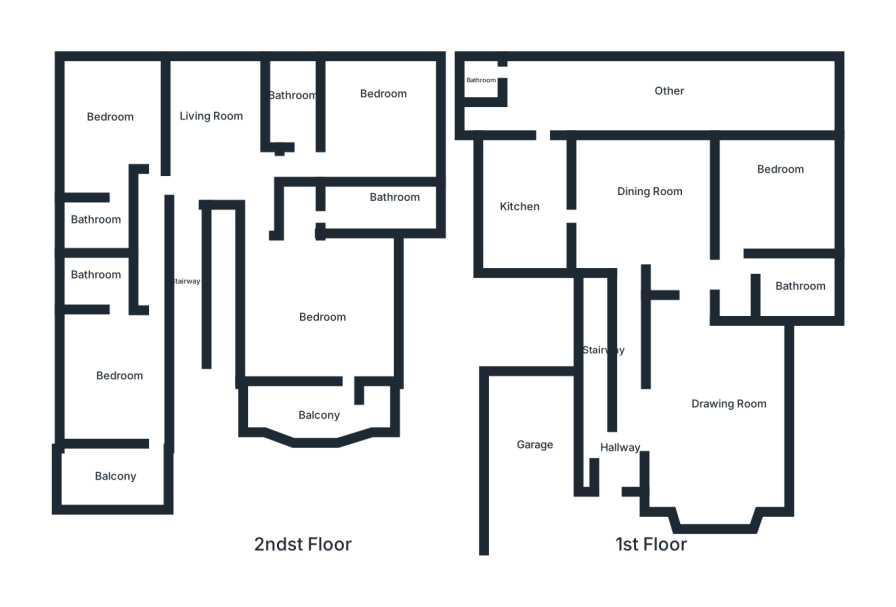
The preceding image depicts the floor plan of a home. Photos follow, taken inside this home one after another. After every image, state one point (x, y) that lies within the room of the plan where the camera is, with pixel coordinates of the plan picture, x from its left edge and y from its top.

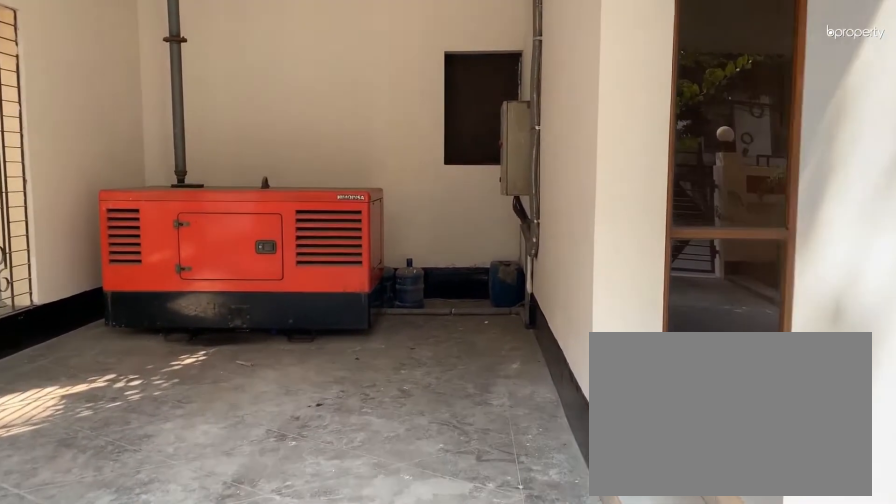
(534, 456)
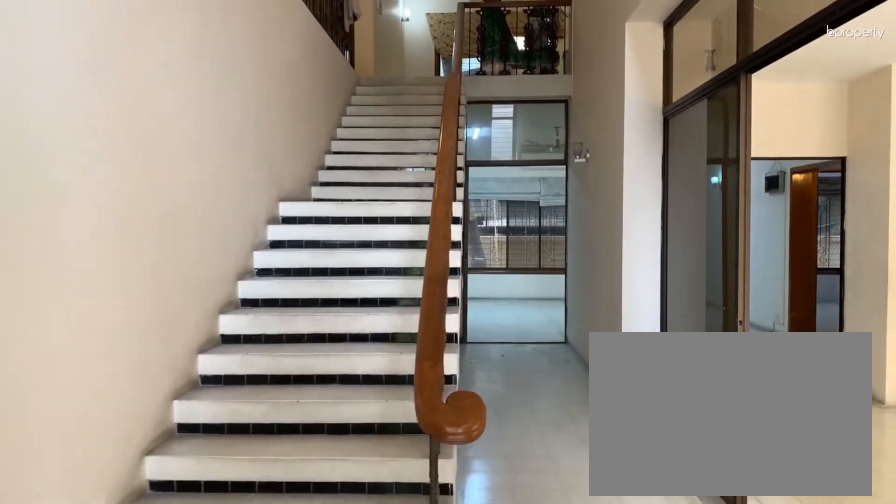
(623, 446)
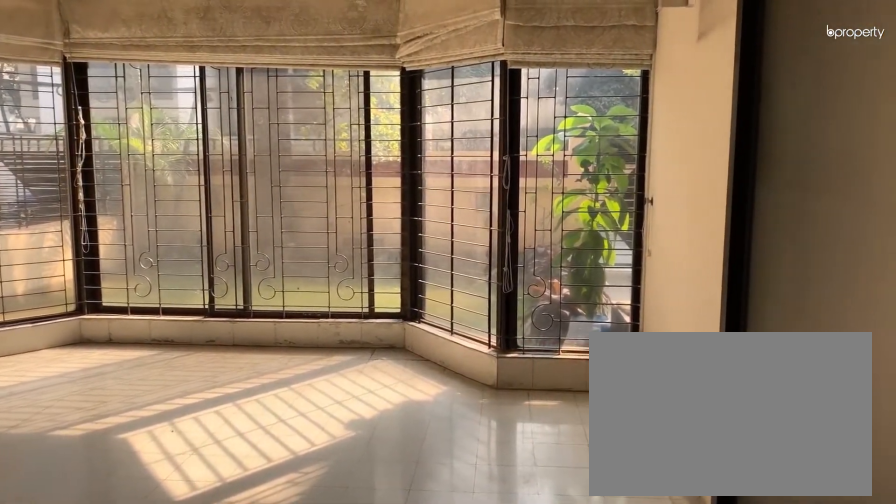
(719, 409)
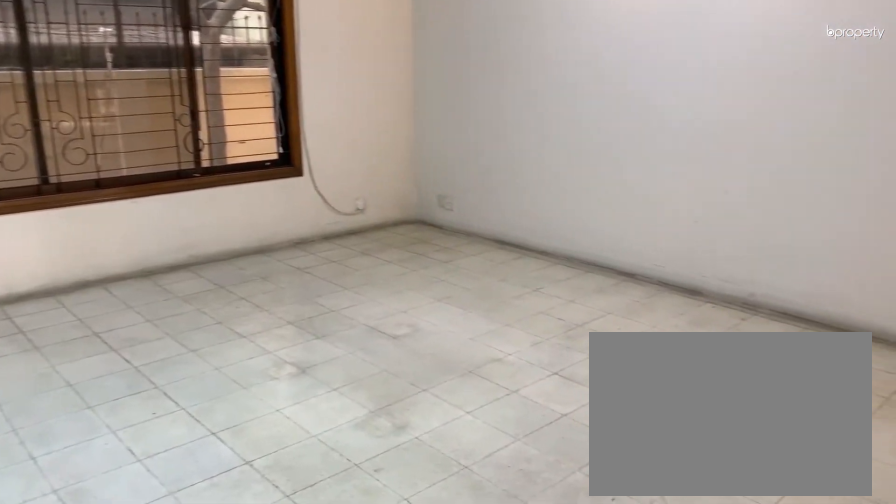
(653, 197)
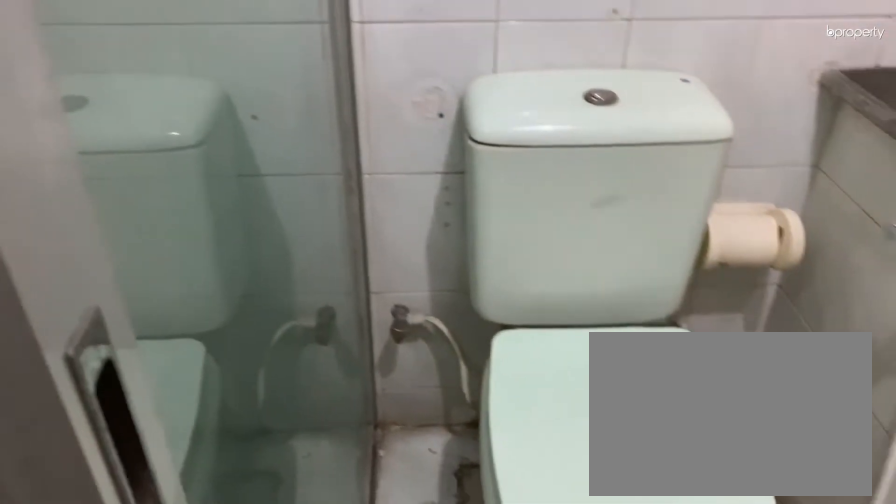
(793, 287)
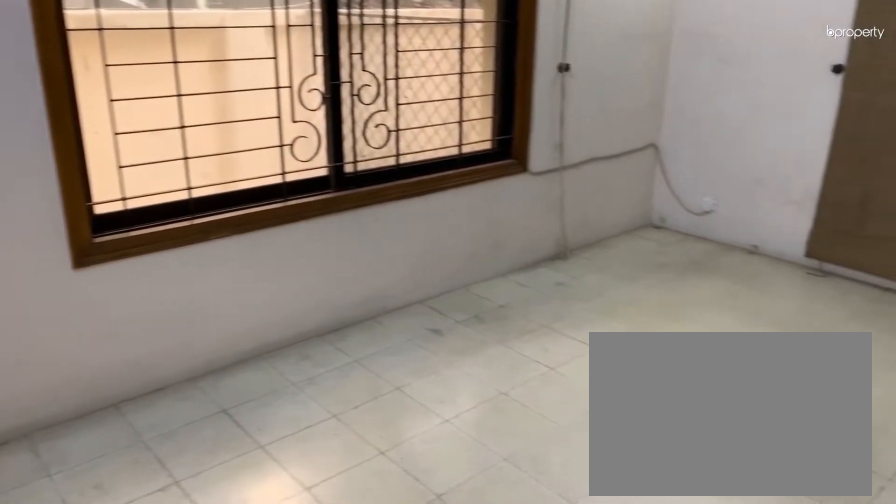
(766, 187)
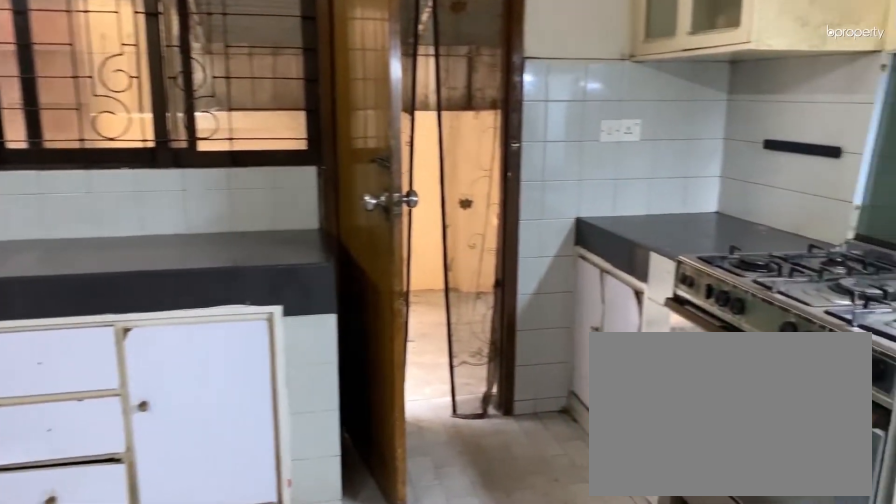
(505, 205)
